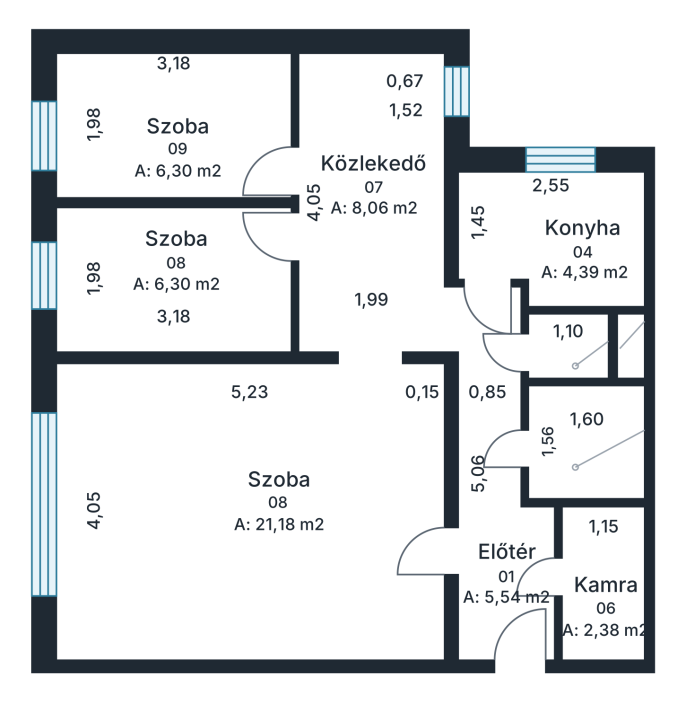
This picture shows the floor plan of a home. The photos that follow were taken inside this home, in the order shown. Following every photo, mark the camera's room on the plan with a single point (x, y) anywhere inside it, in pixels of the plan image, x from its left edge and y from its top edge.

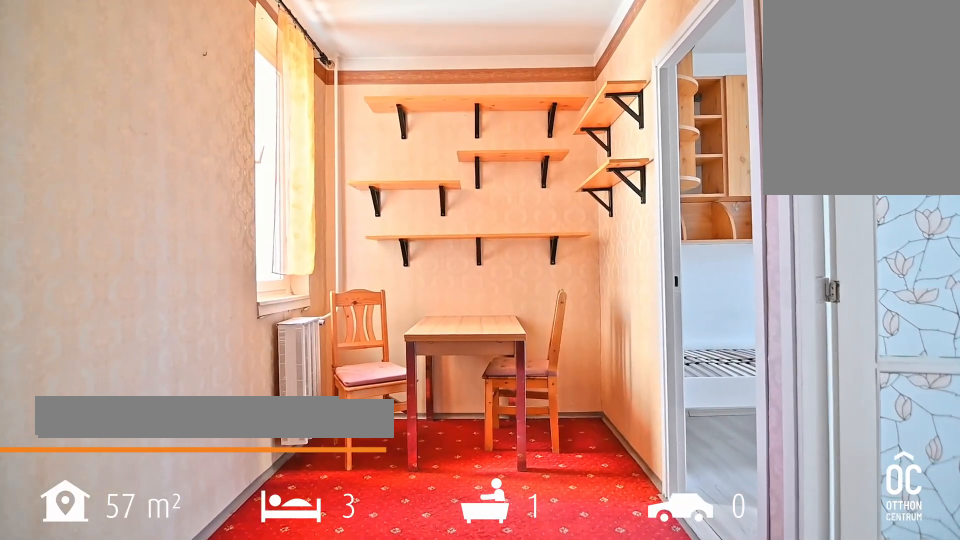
(366, 208)
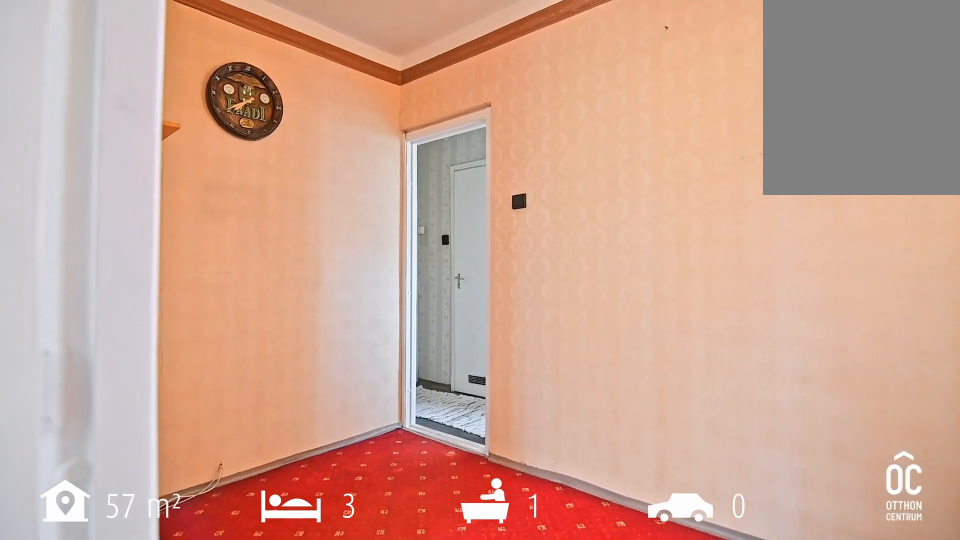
(366, 208)
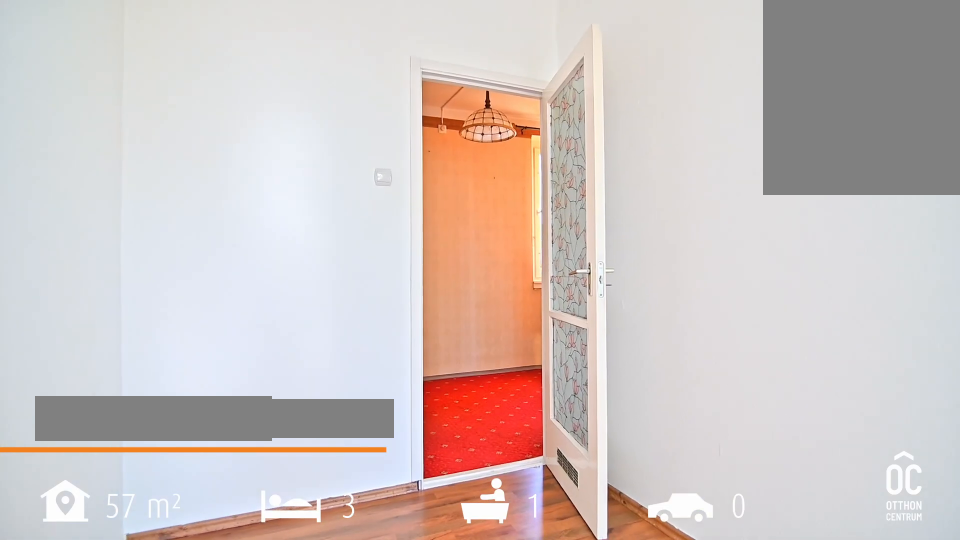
(179, 123)
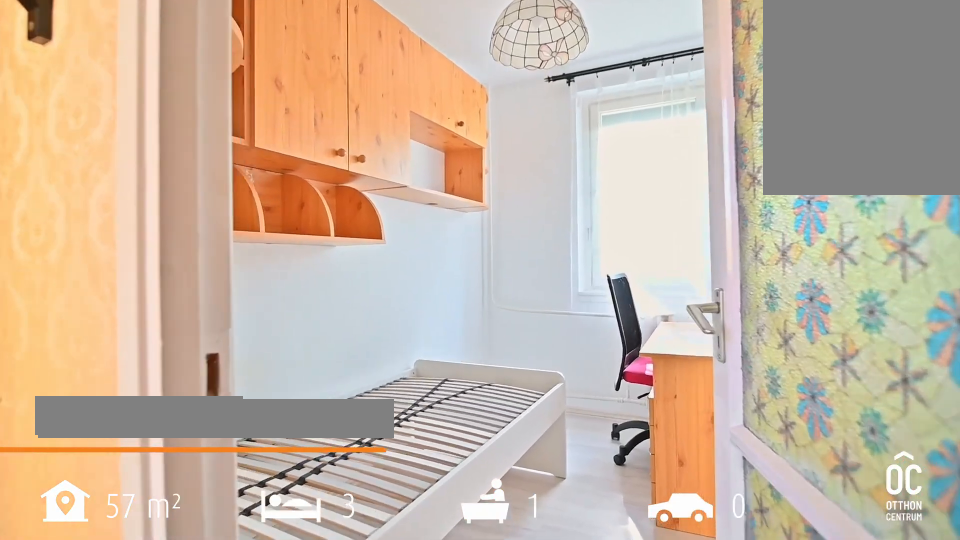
(179, 279)
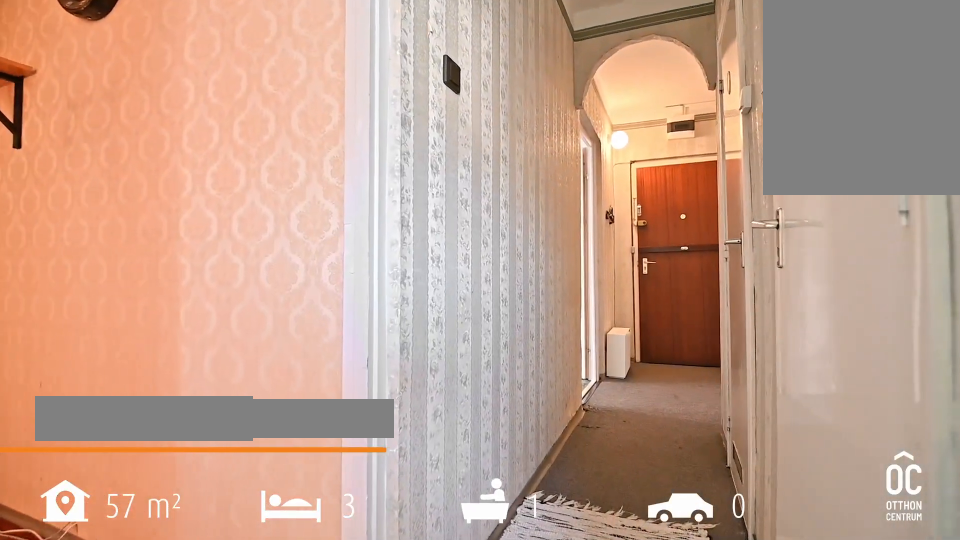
(492, 520)
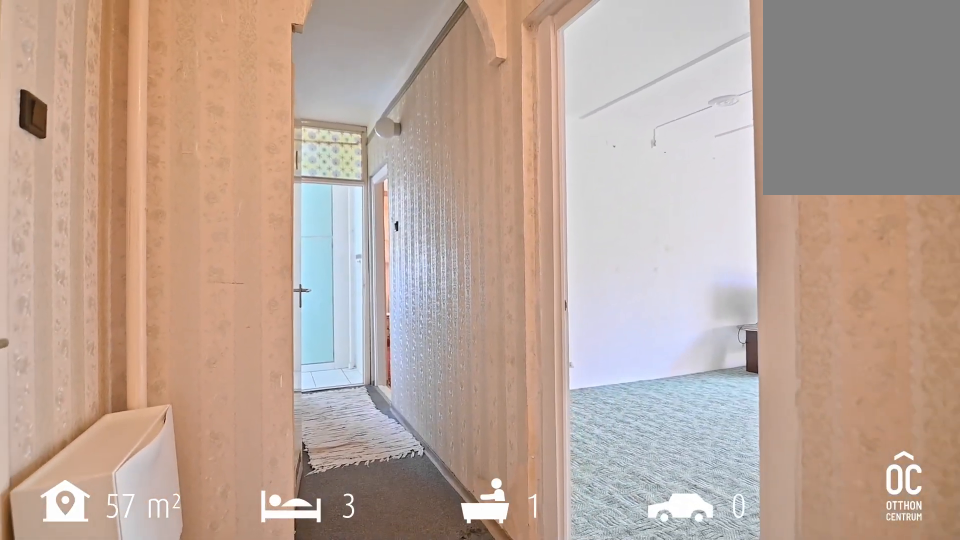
(493, 519)
